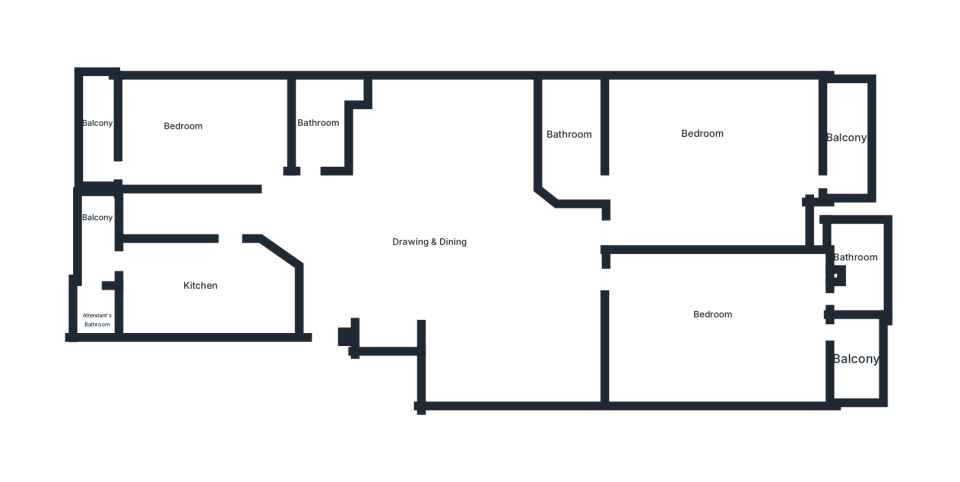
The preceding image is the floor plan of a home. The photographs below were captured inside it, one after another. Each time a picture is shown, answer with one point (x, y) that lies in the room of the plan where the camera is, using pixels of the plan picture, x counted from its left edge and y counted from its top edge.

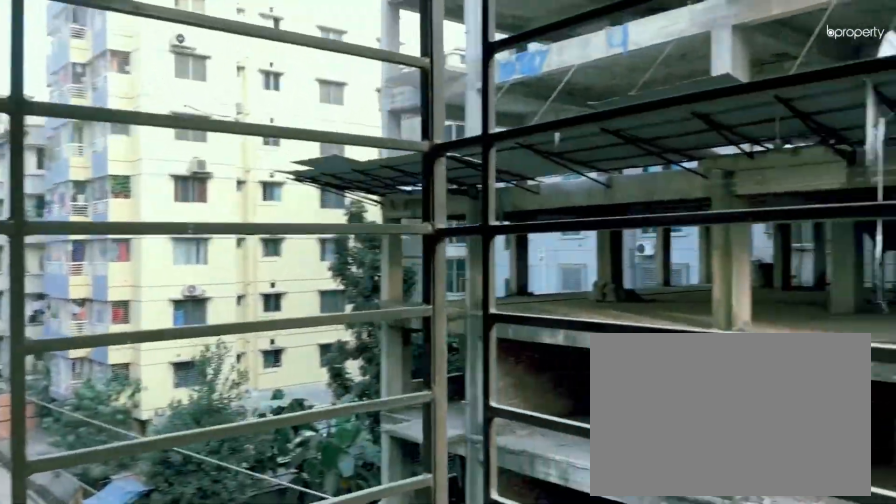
(845, 134)
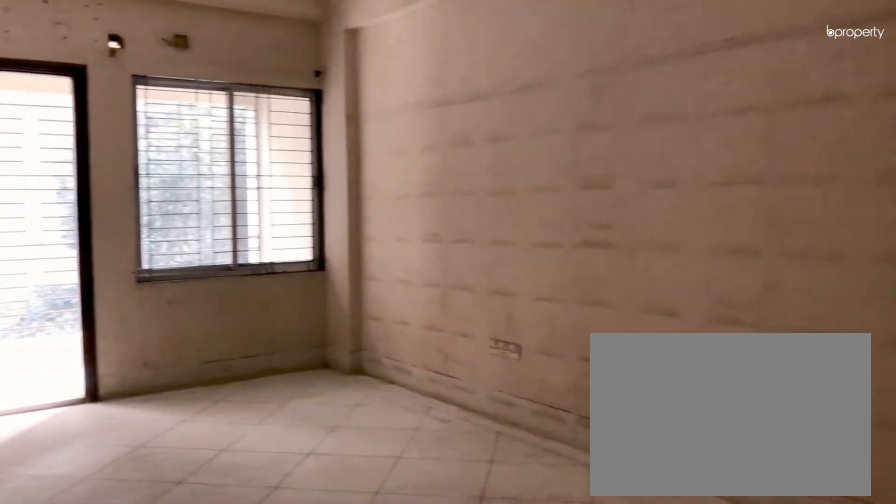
(699, 325)
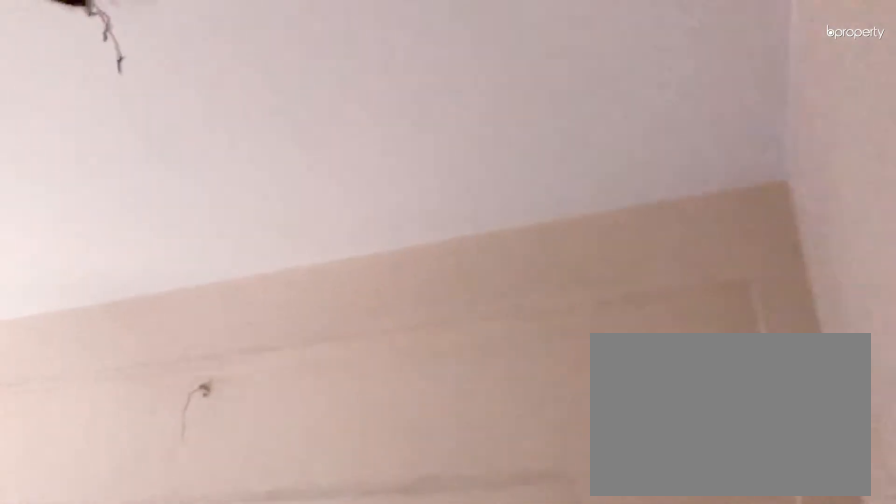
(699, 325)
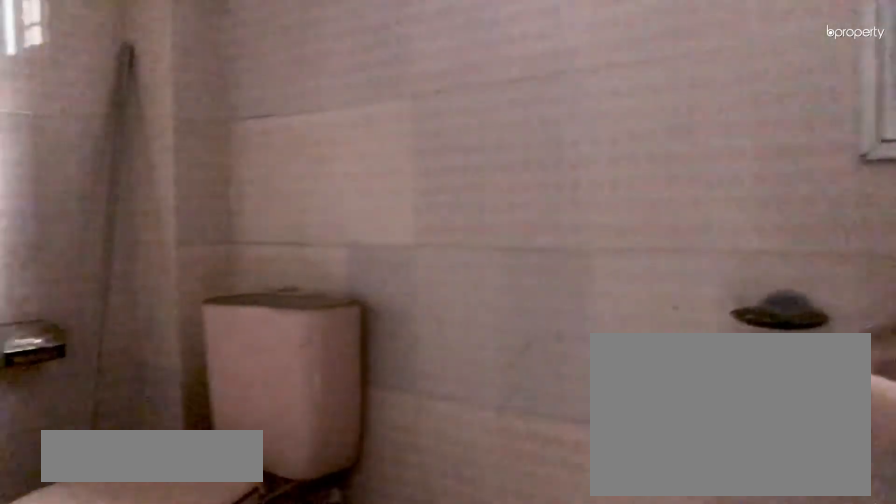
(860, 269)
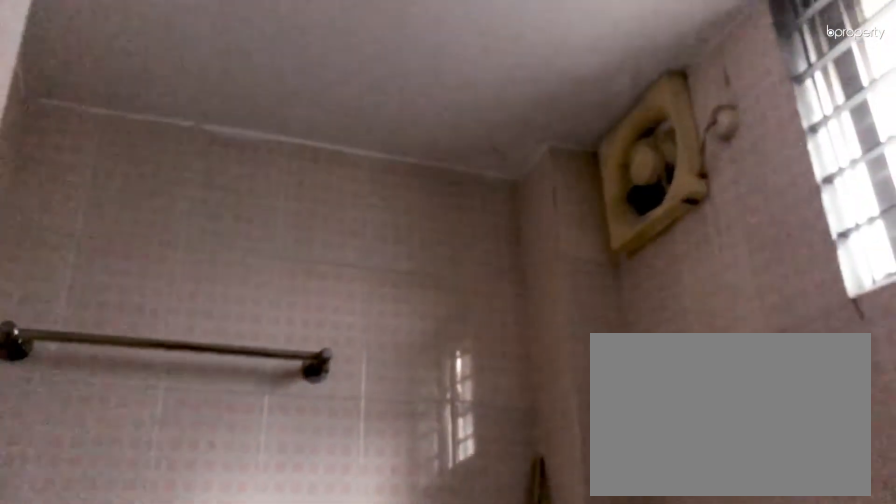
(860, 269)
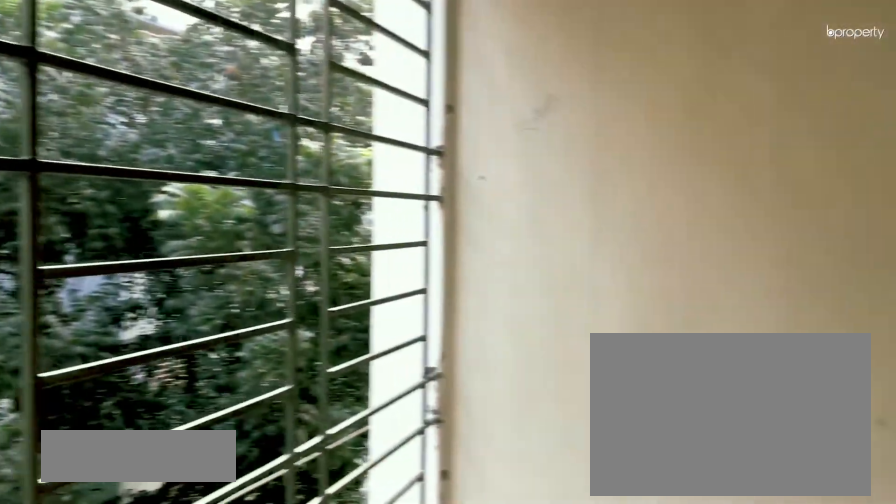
(858, 370)
